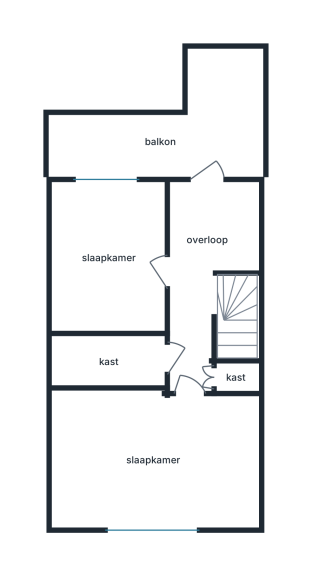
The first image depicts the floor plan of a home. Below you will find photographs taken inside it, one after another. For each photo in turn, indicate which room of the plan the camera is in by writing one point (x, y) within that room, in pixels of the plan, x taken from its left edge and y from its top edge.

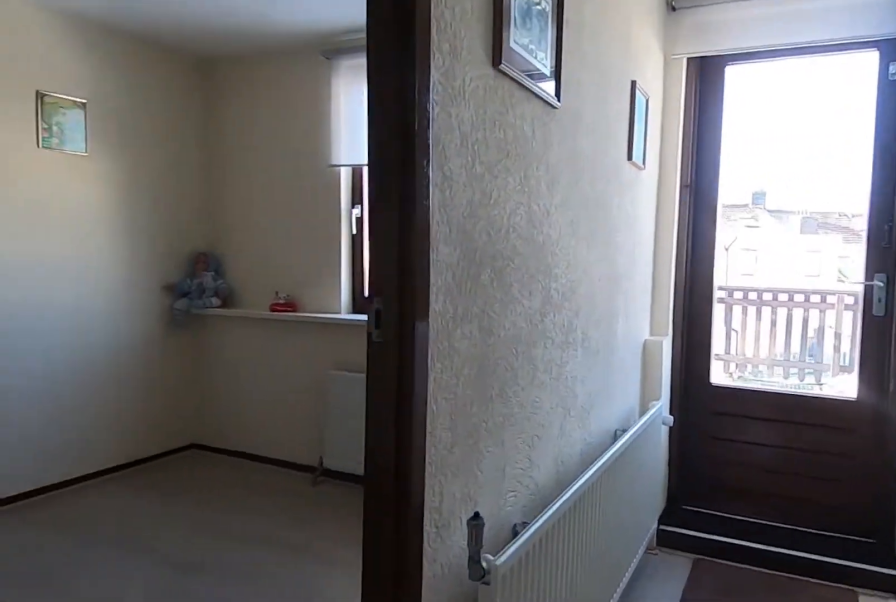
(191, 366)
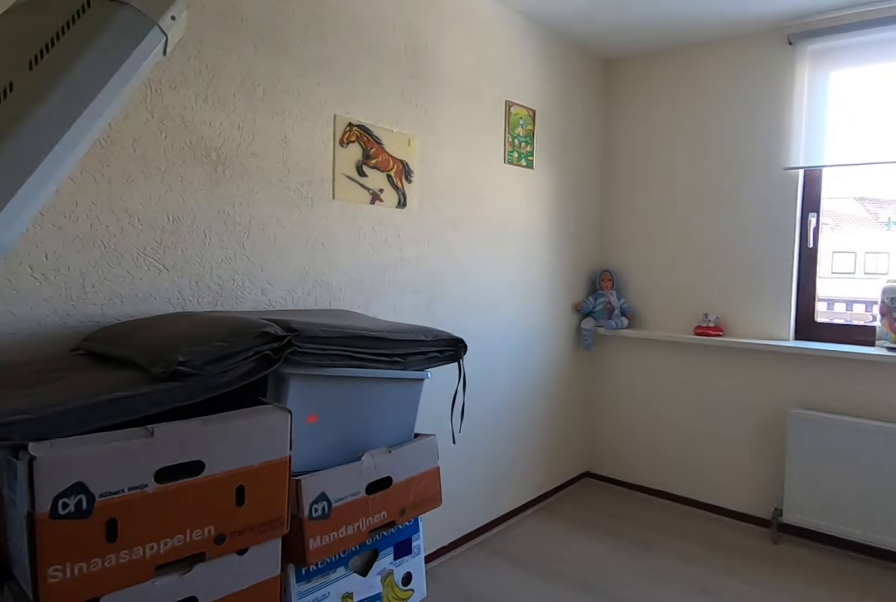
(86, 254)
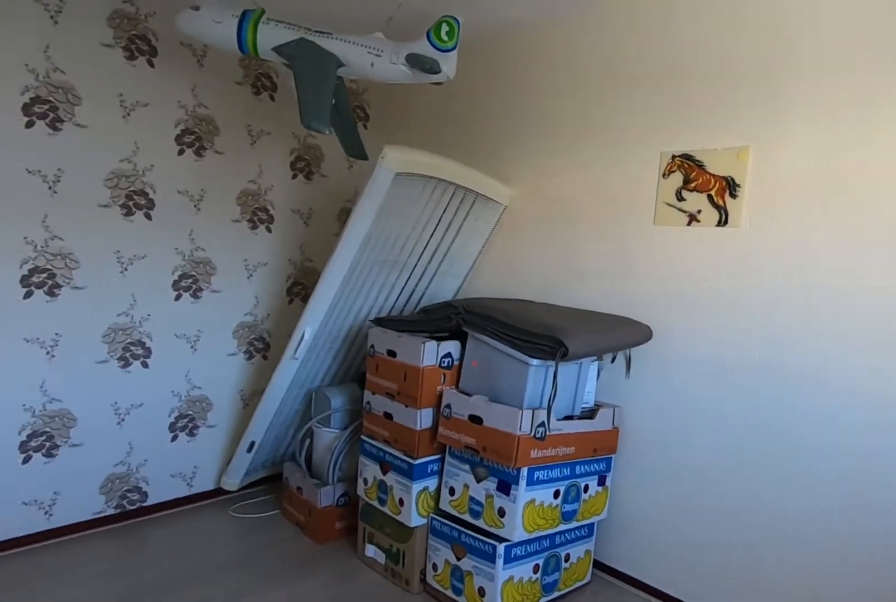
(86, 254)
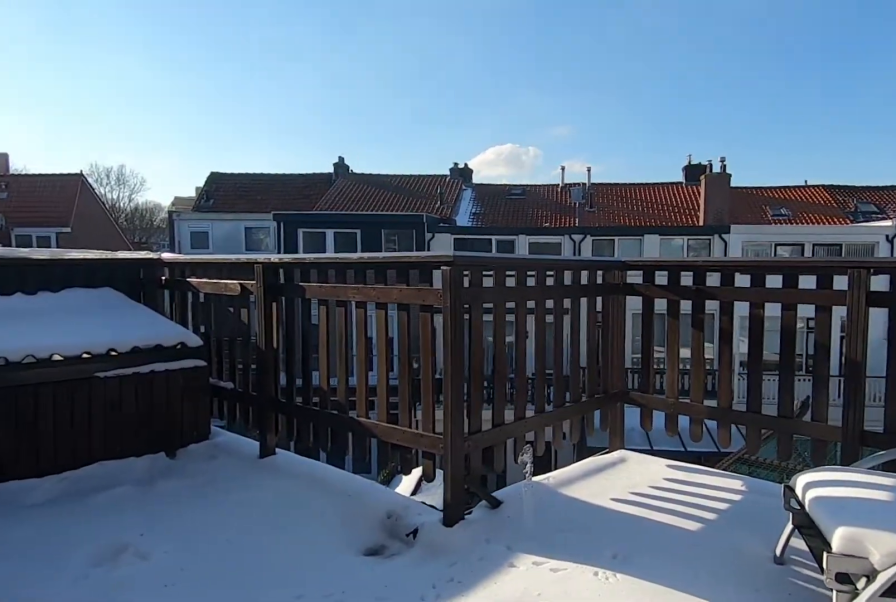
(176, 124)
